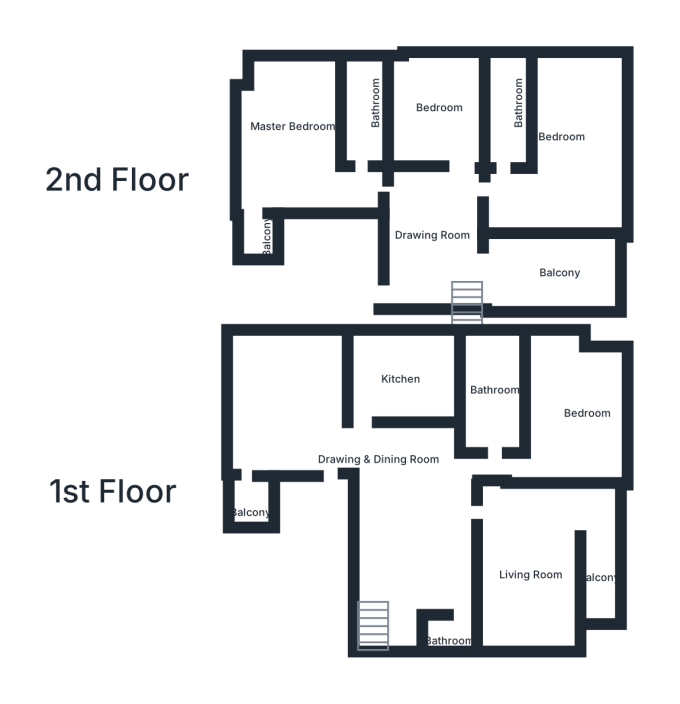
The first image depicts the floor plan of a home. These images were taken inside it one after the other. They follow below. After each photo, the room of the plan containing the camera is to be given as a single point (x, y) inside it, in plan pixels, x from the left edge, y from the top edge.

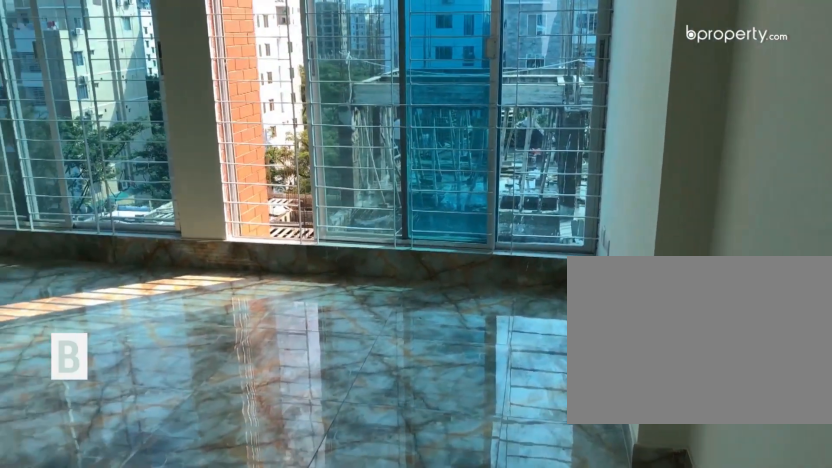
(577, 168)
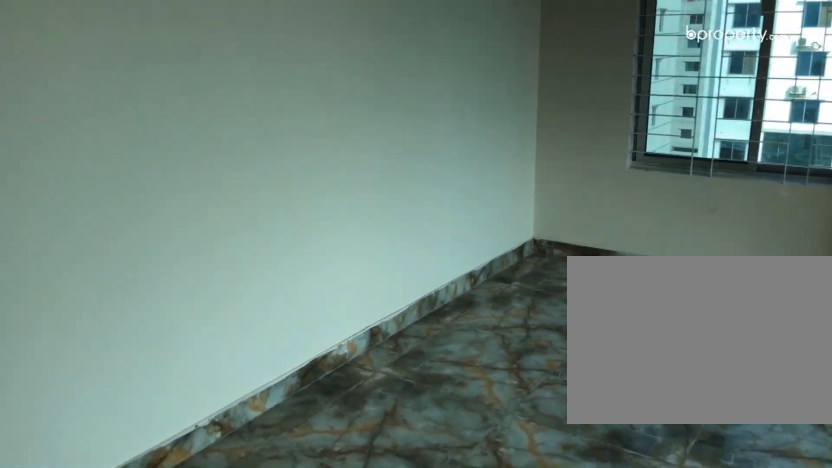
(576, 176)
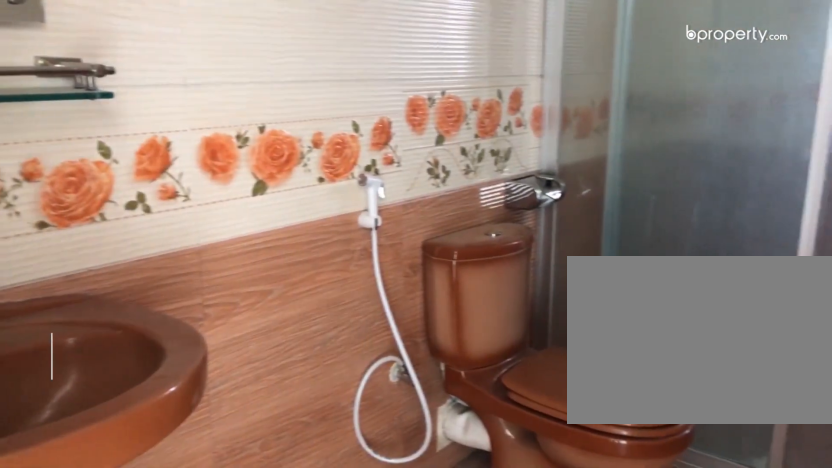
(507, 121)
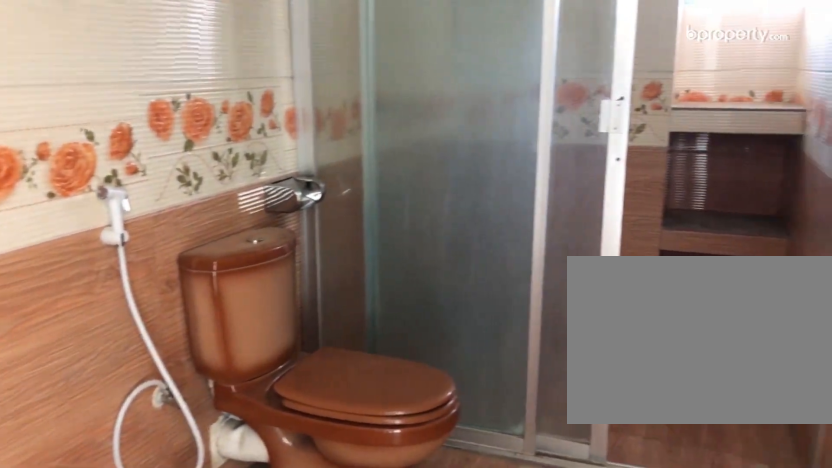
(507, 121)
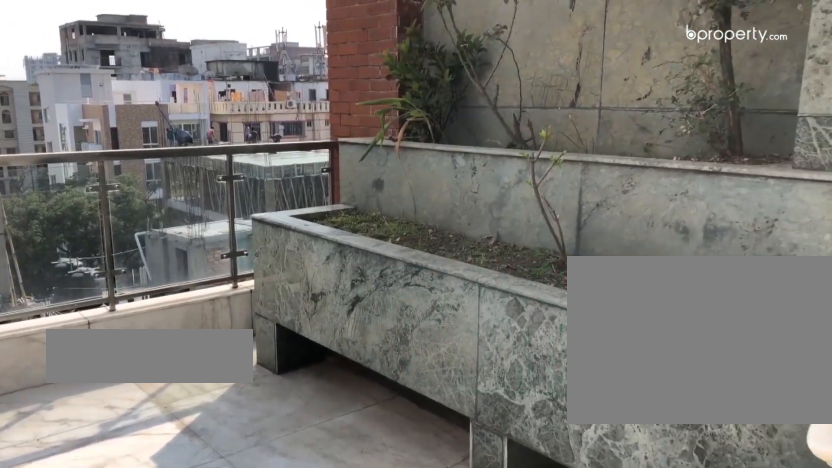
(545, 268)
